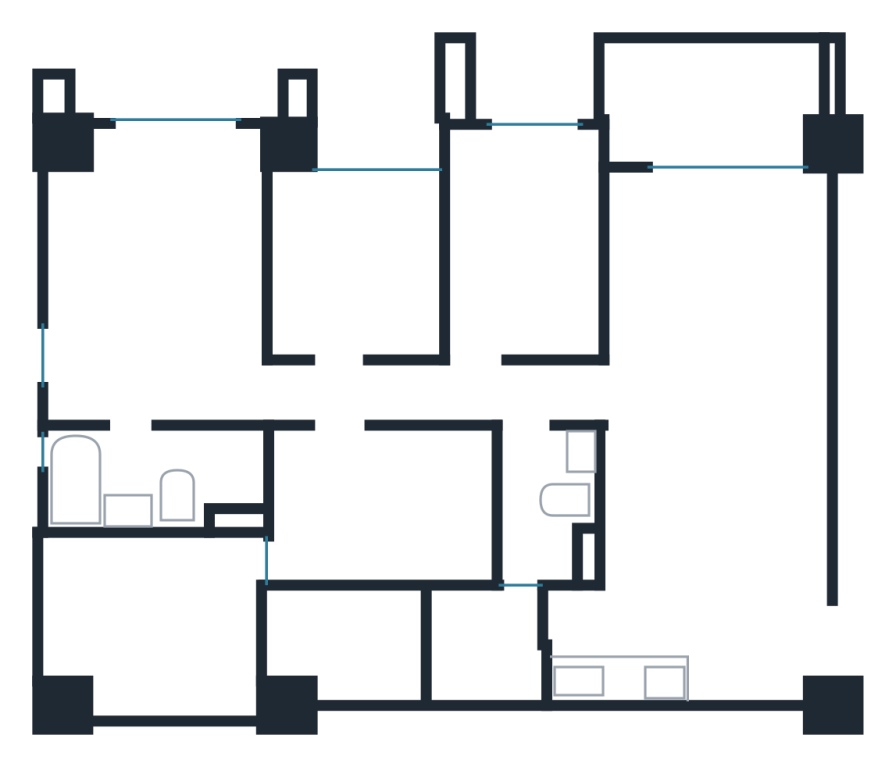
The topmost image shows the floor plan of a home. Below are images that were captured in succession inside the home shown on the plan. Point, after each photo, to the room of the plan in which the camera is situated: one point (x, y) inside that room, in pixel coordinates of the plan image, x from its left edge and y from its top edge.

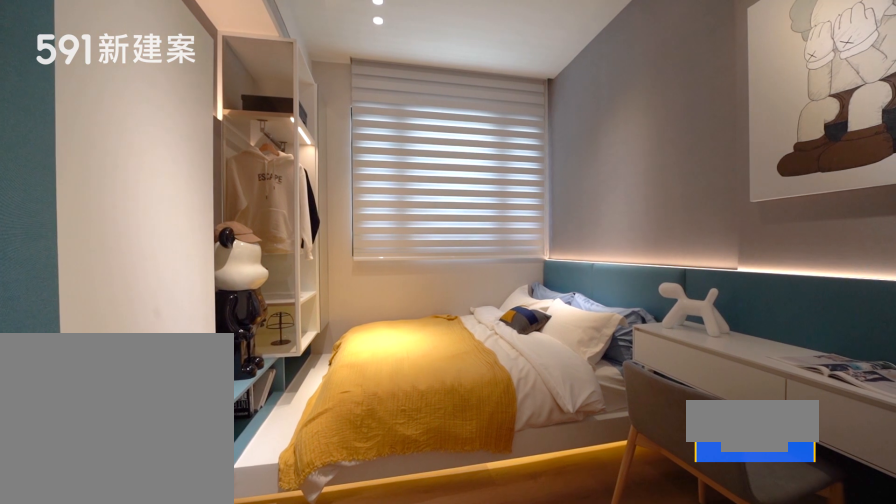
(356, 259)
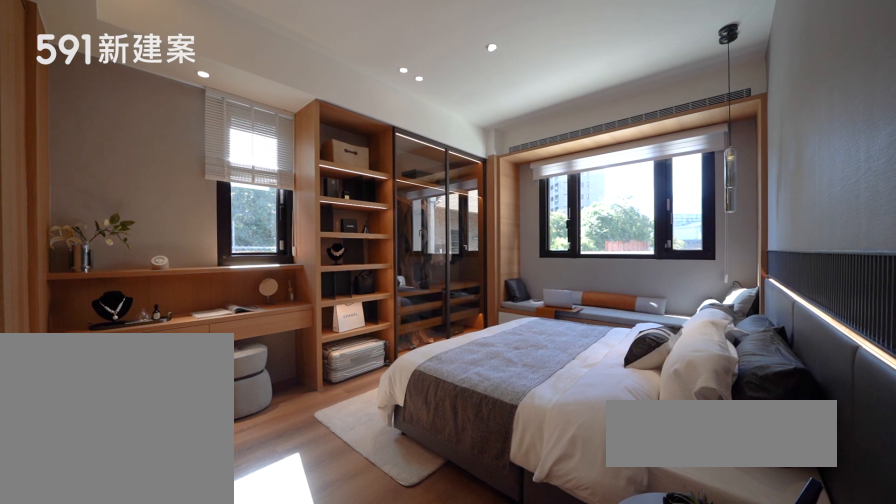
(159, 279)
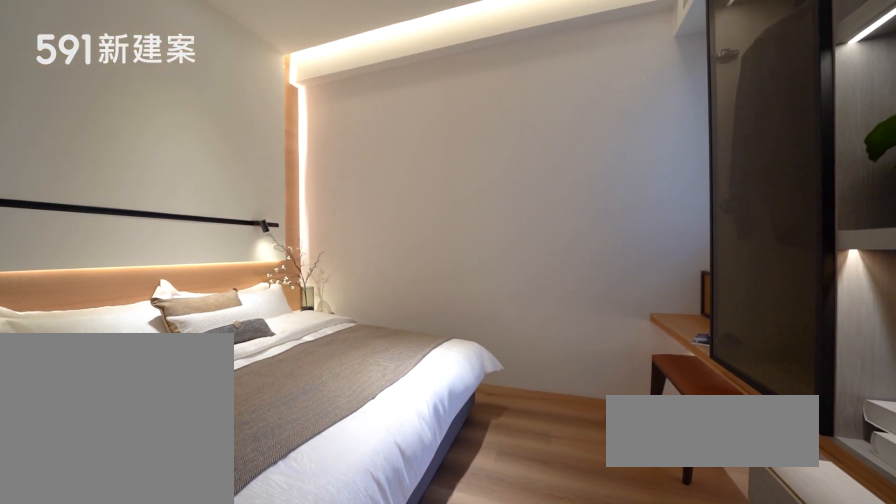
(390, 508)
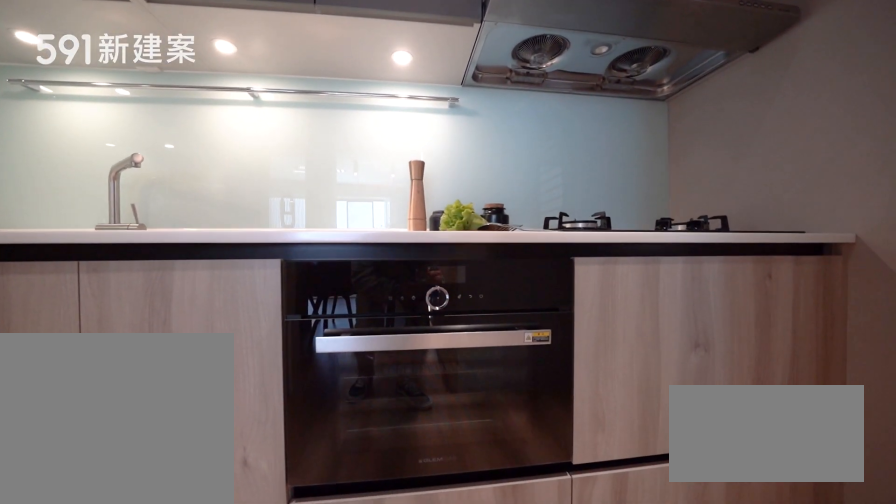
(643, 647)
